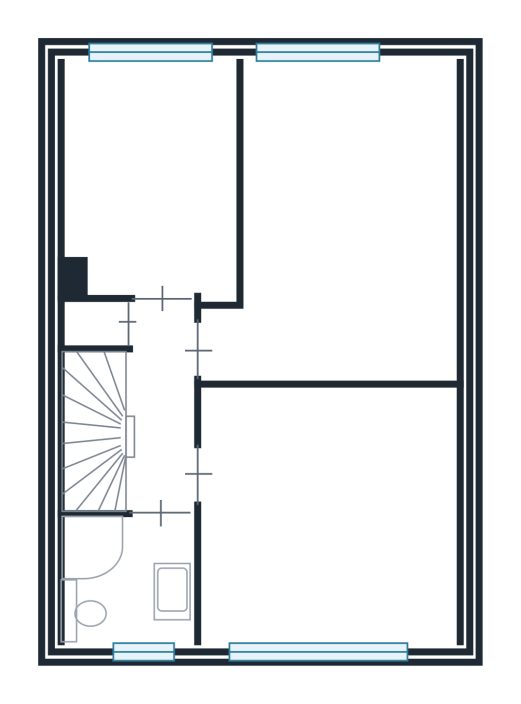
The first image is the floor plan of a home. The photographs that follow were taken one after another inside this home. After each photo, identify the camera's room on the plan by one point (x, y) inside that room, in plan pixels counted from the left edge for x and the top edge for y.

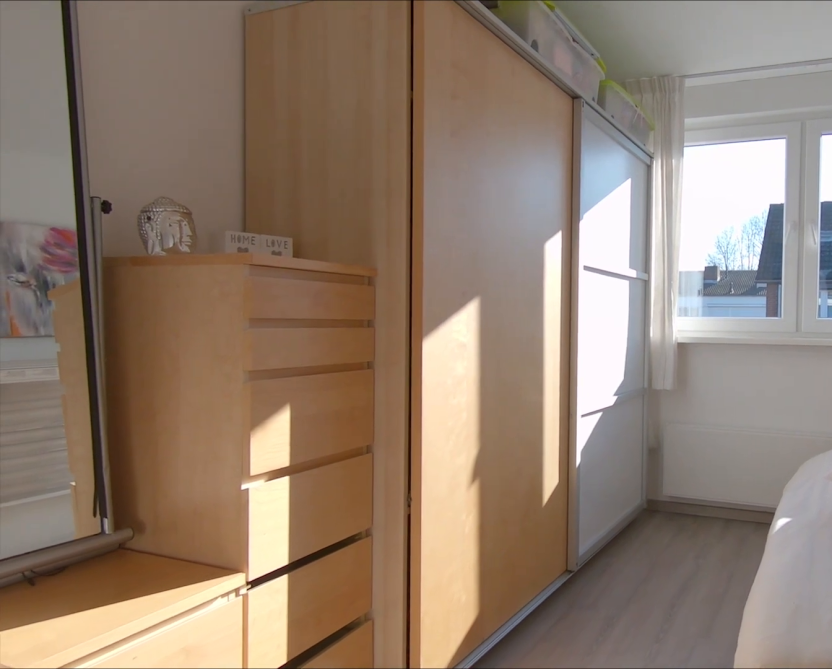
(149, 176)
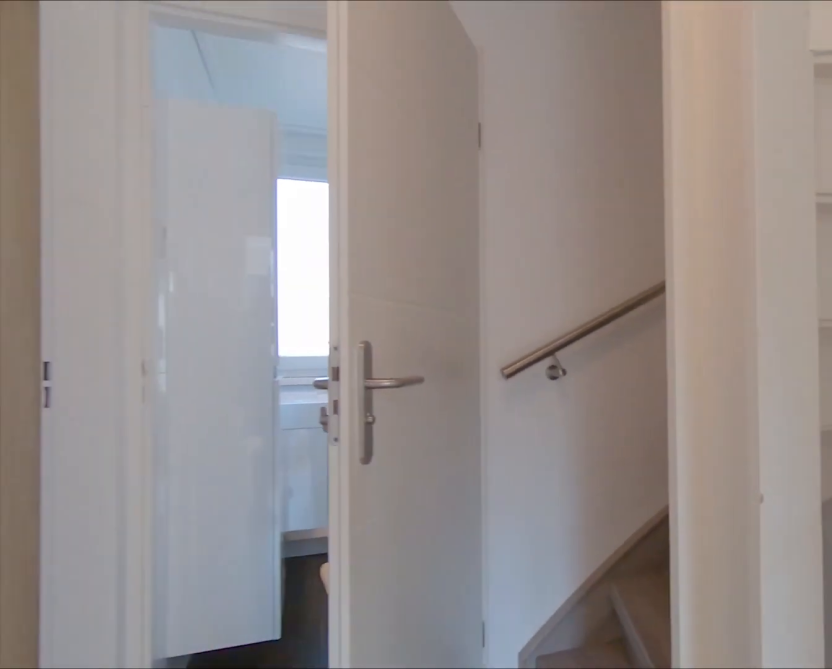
(159, 406)
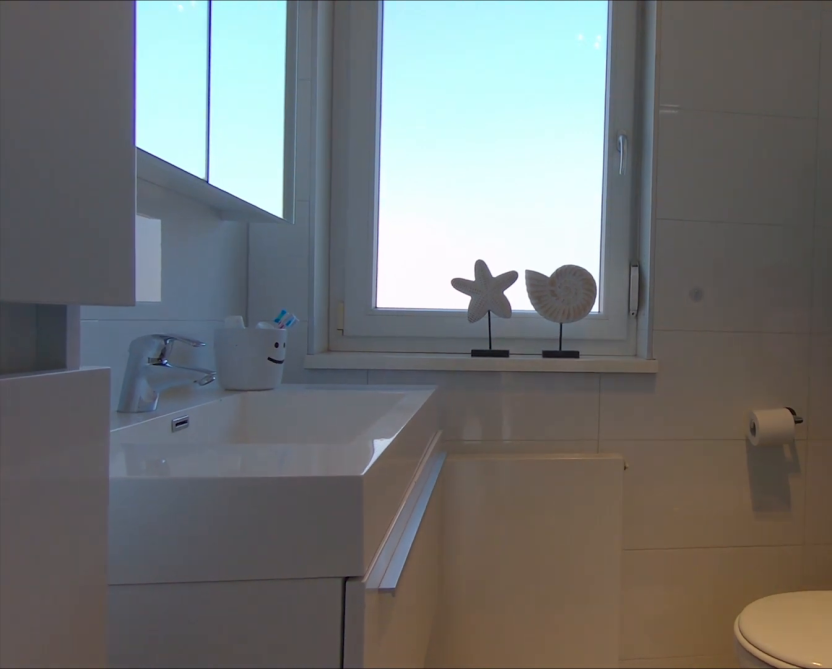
(136, 582)
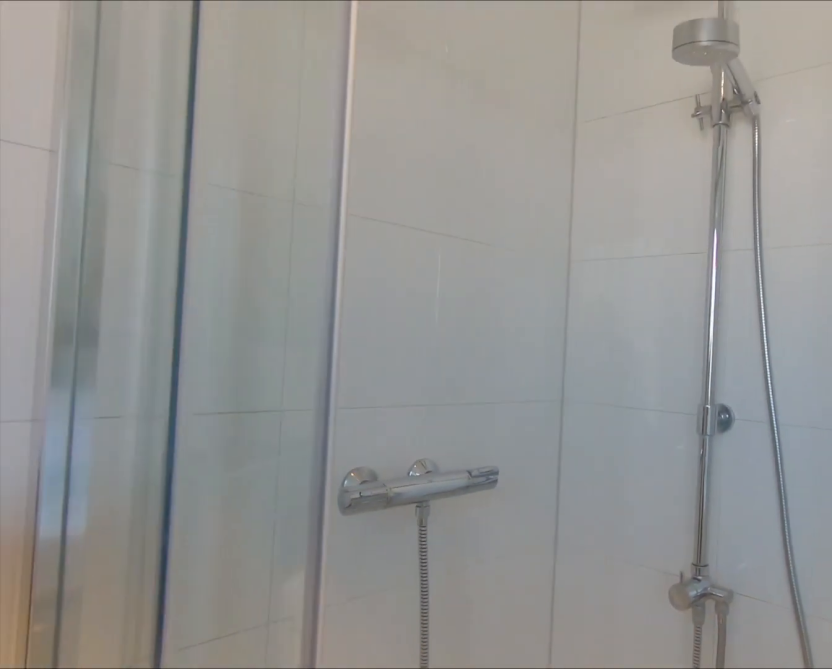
(136, 582)
